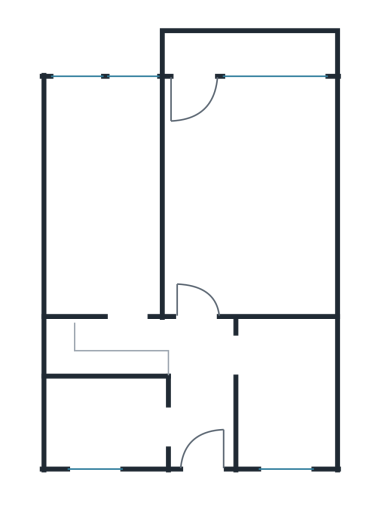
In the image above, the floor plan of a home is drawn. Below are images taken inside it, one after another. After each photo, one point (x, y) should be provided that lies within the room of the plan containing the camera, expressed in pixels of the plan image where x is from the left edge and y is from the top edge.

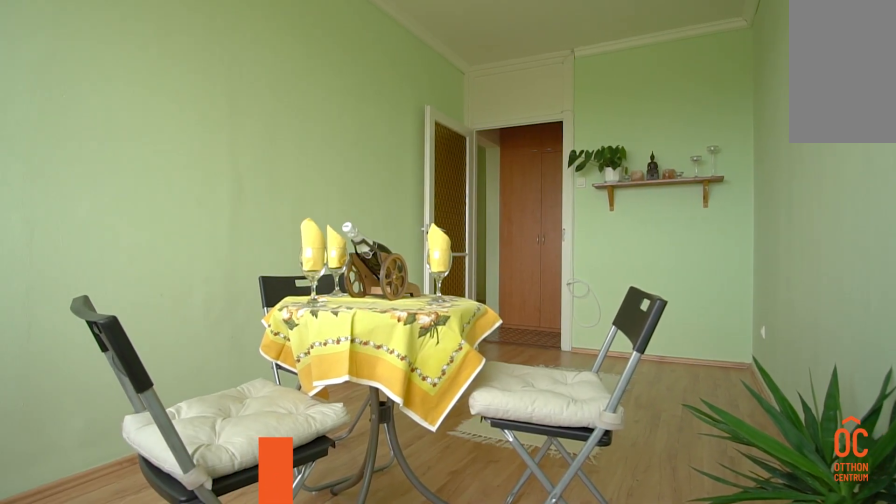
(108, 193)
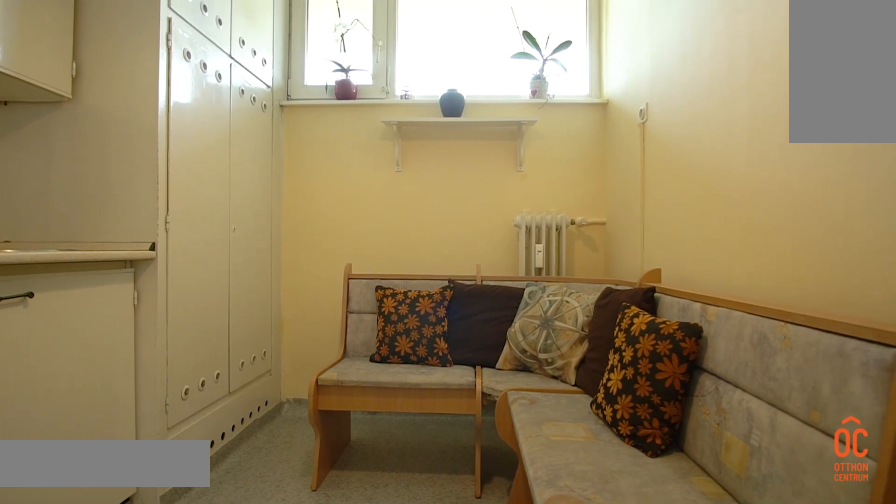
(289, 398)
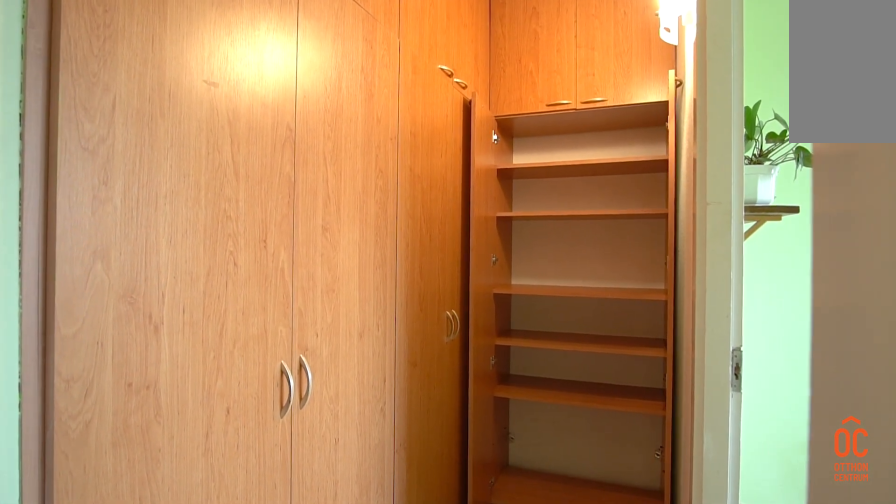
(103, 346)
